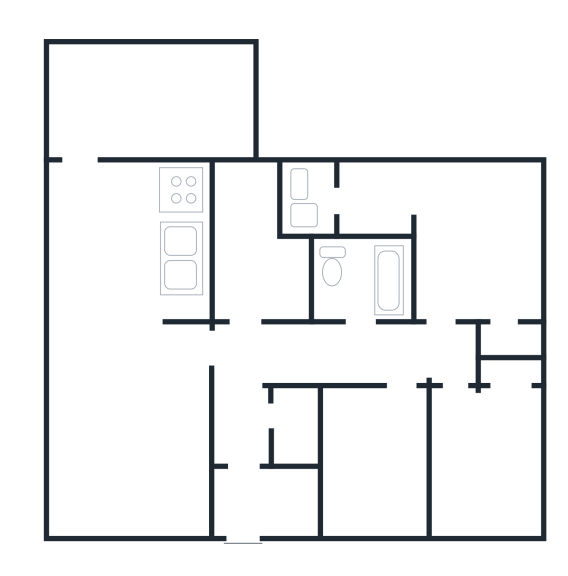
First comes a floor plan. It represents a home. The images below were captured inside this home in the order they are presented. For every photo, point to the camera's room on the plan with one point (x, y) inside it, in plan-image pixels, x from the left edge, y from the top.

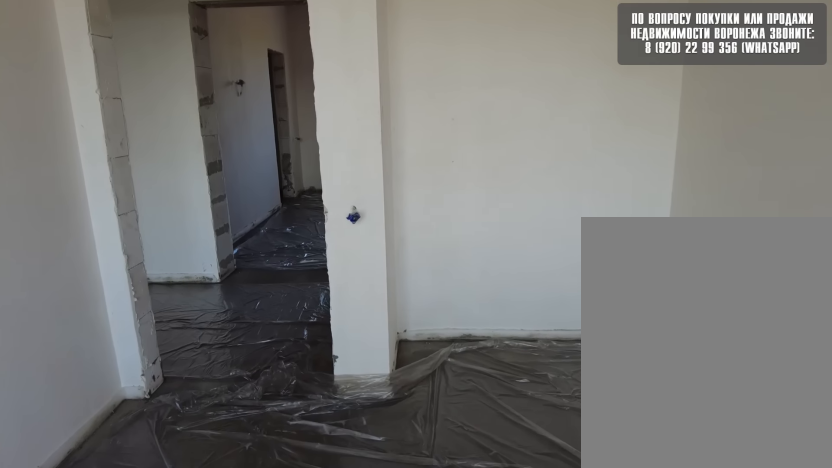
(471, 457)
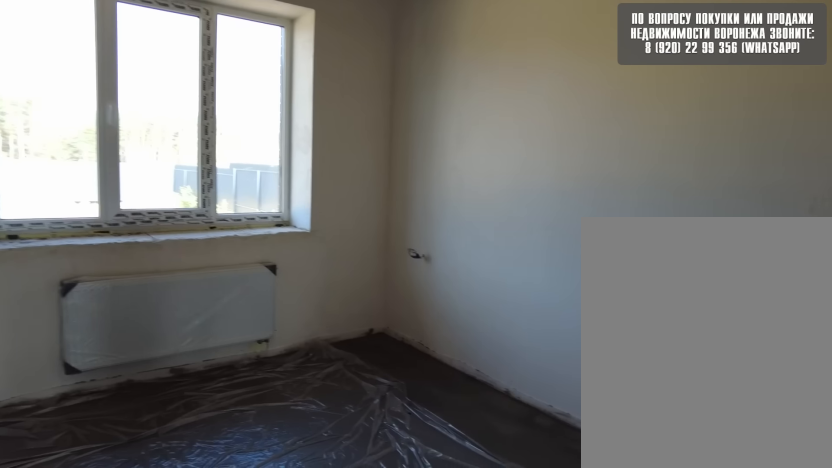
(468, 312)
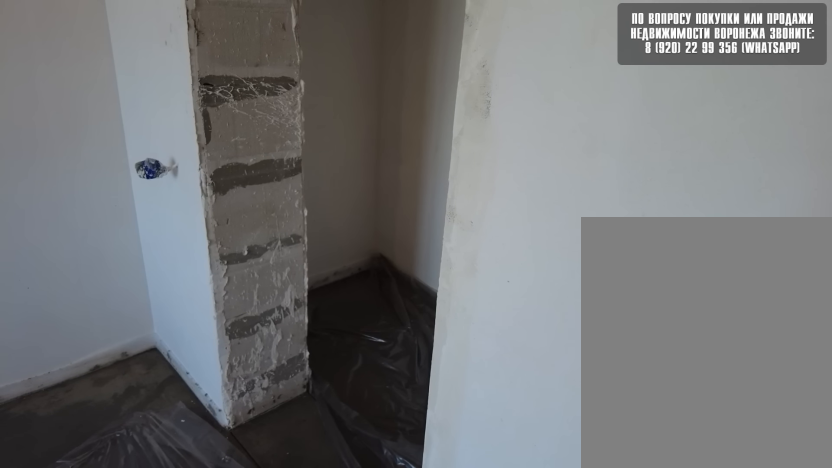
(468, 311)
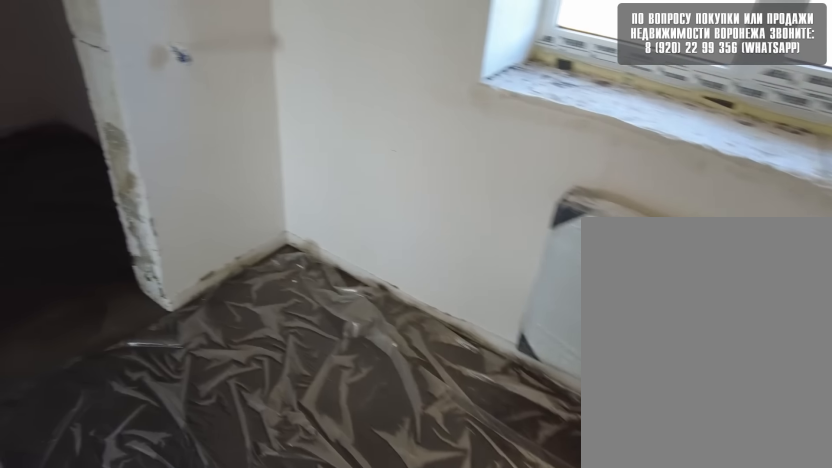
(464, 302)
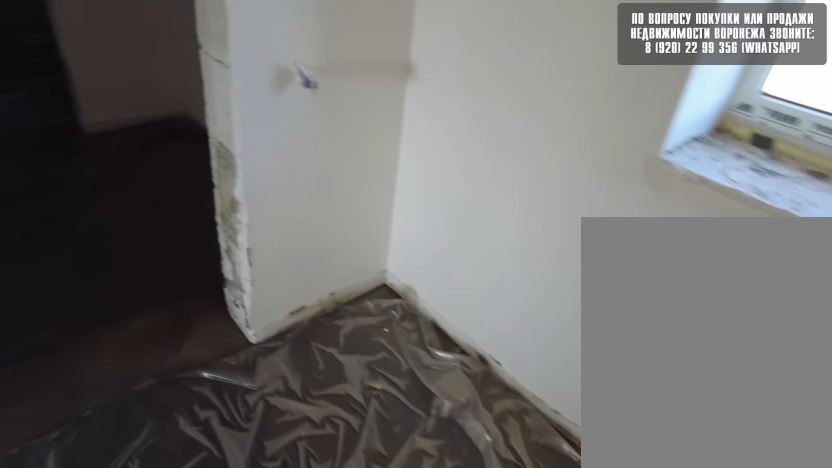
(457, 277)
